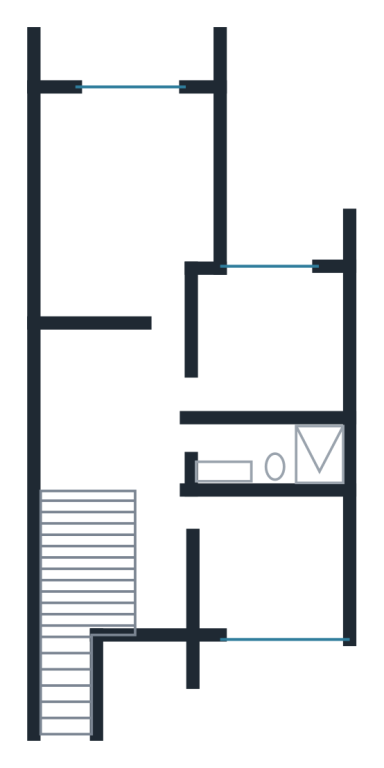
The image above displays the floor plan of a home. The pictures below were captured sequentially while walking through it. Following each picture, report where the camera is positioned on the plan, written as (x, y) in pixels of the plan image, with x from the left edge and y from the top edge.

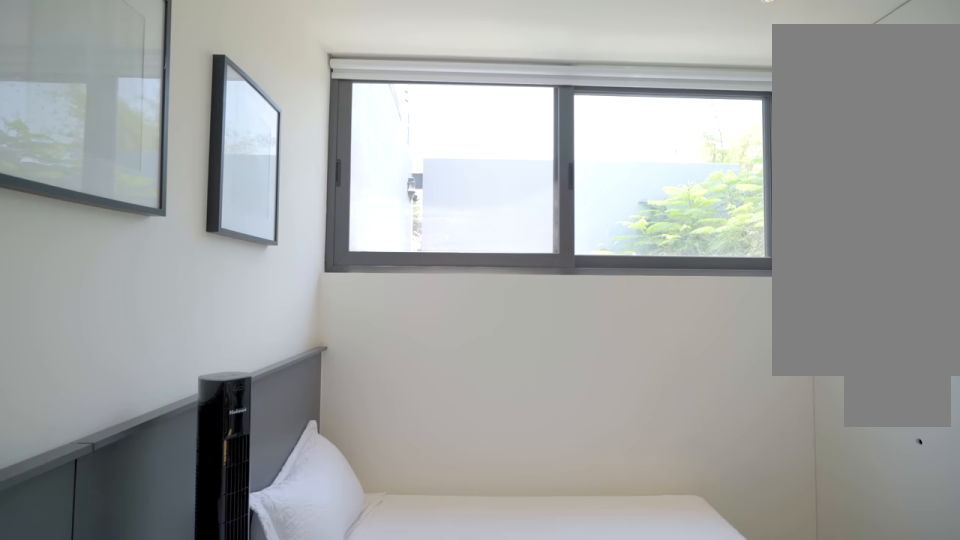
(230, 582)
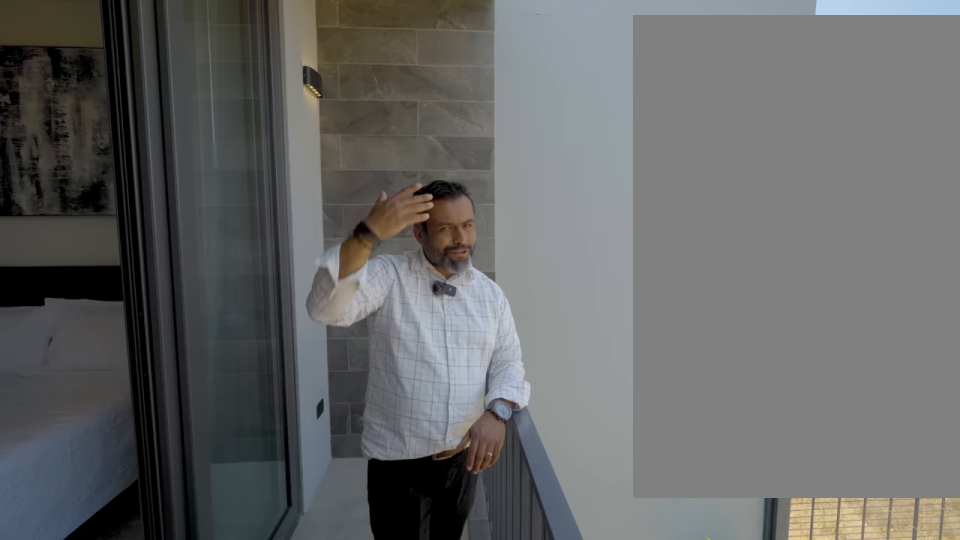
(144, 65)
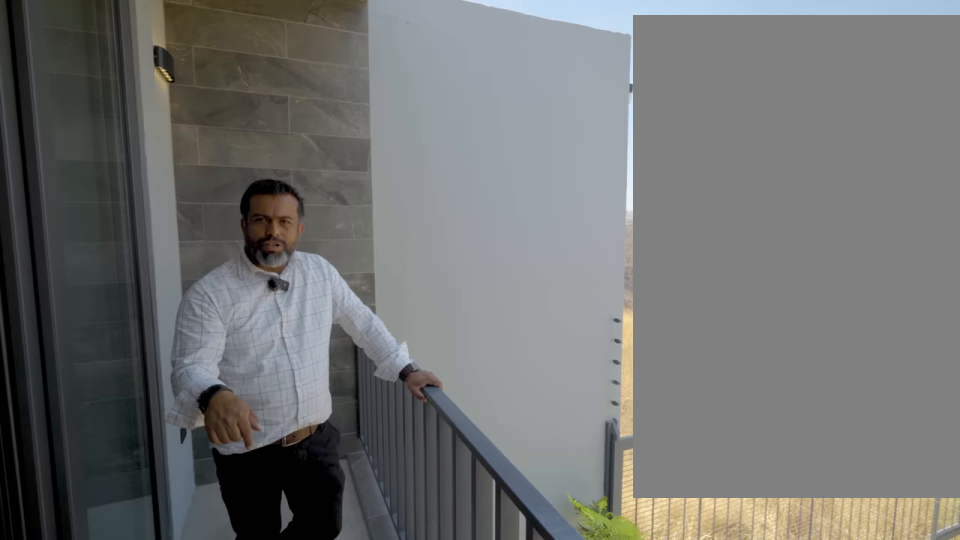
(145, 64)
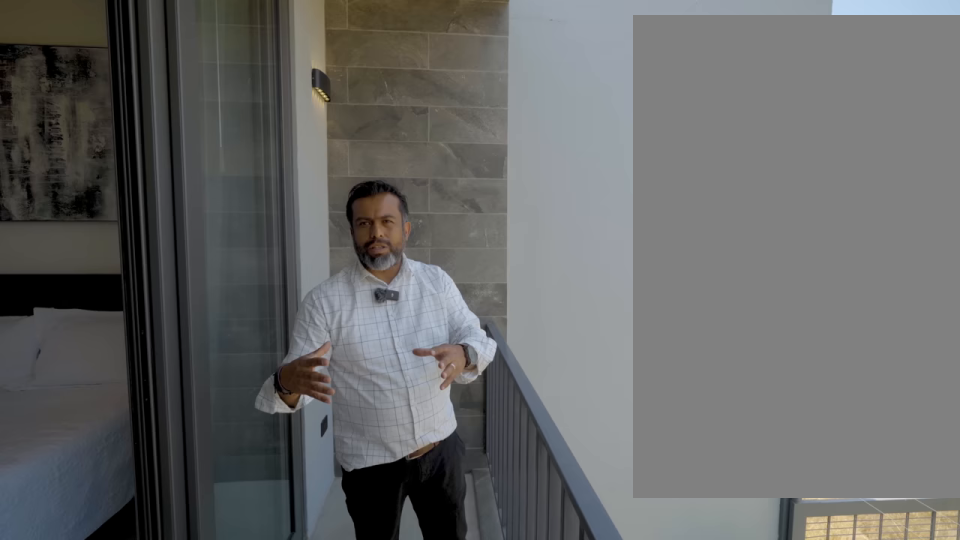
(145, 65)
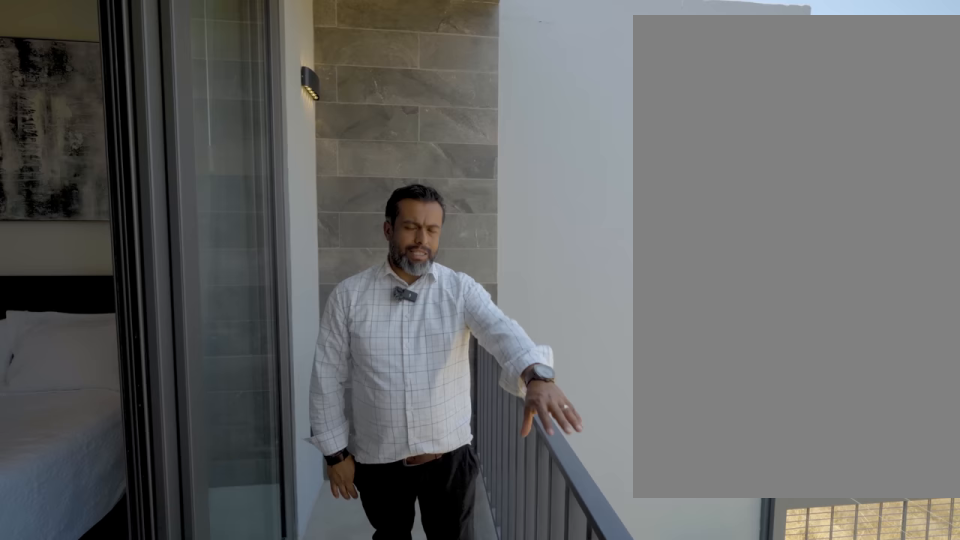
(145, 65)
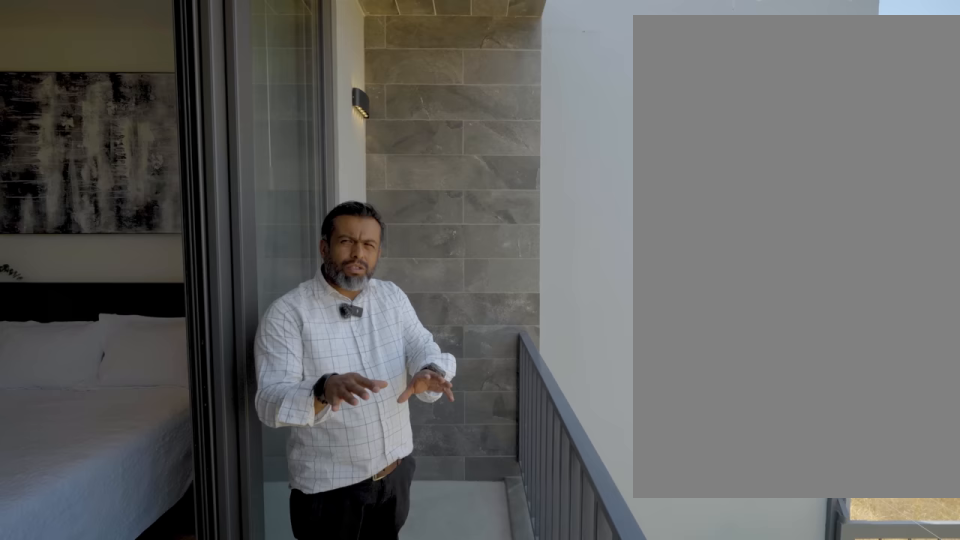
(144, 65)
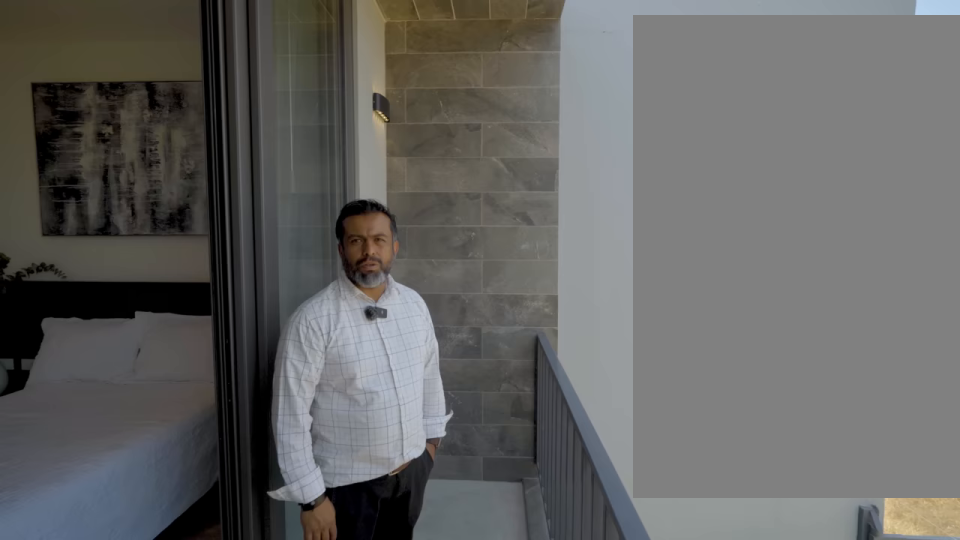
(145, 64)
